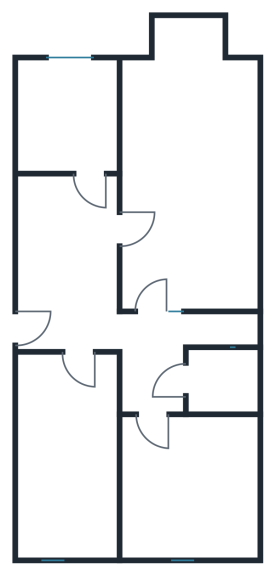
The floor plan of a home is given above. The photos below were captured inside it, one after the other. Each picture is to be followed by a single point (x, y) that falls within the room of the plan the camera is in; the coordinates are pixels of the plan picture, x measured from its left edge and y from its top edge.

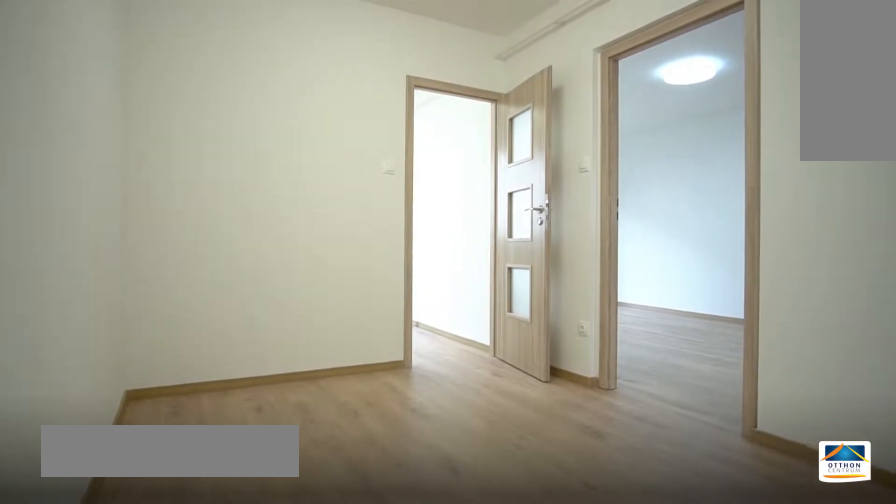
(63, 254)
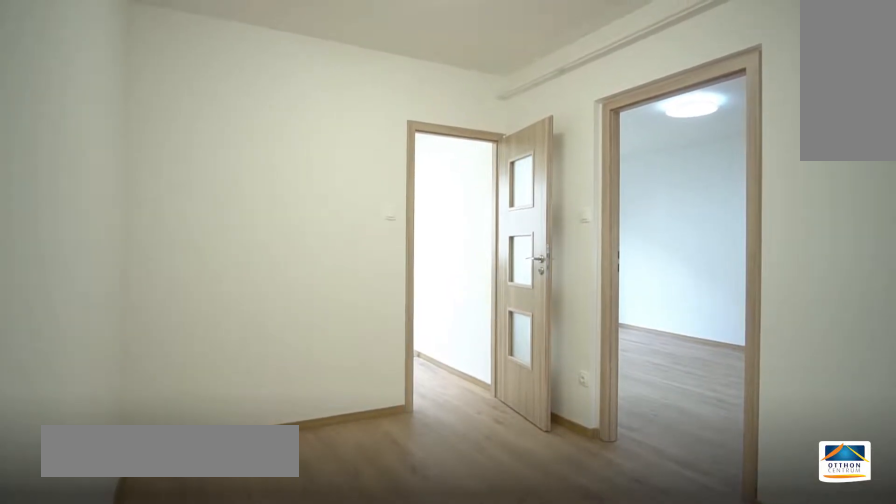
(63, 254)
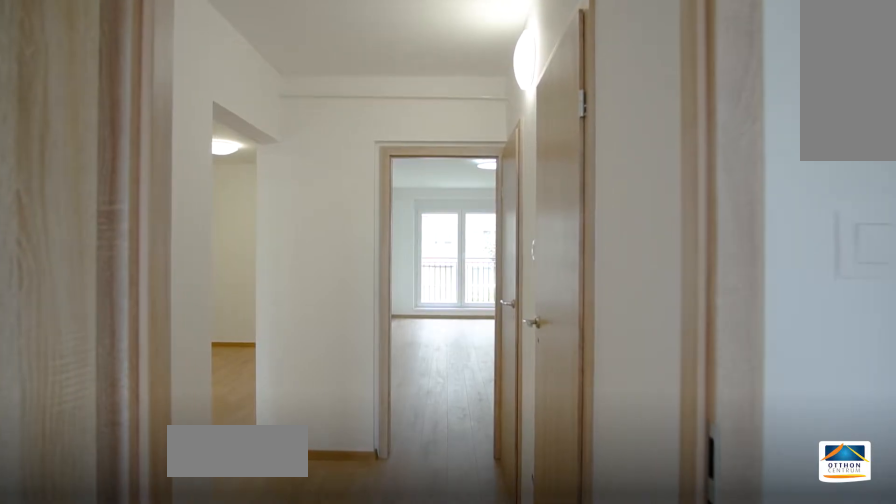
(155, 362)
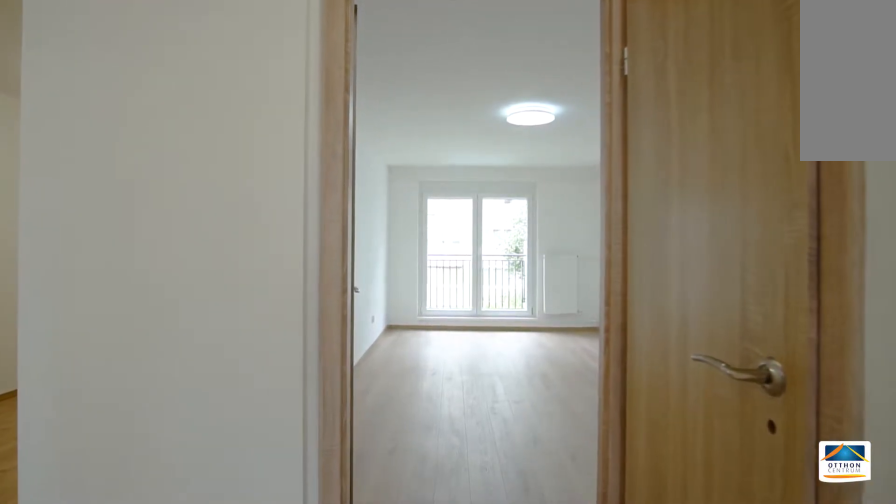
(154, 363)
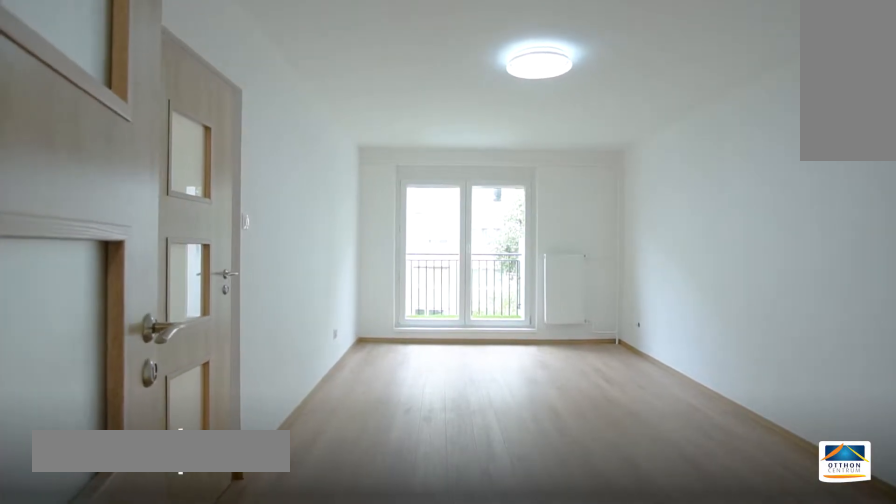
(187, 164)
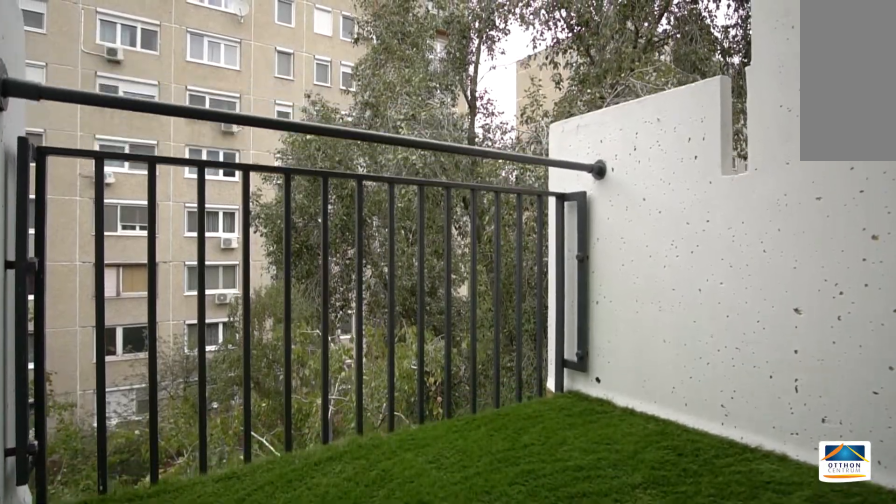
(188, 37)
